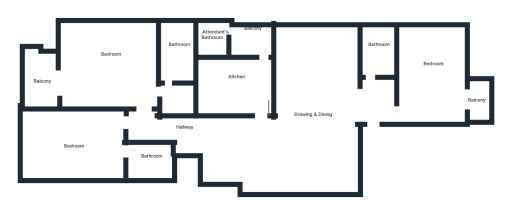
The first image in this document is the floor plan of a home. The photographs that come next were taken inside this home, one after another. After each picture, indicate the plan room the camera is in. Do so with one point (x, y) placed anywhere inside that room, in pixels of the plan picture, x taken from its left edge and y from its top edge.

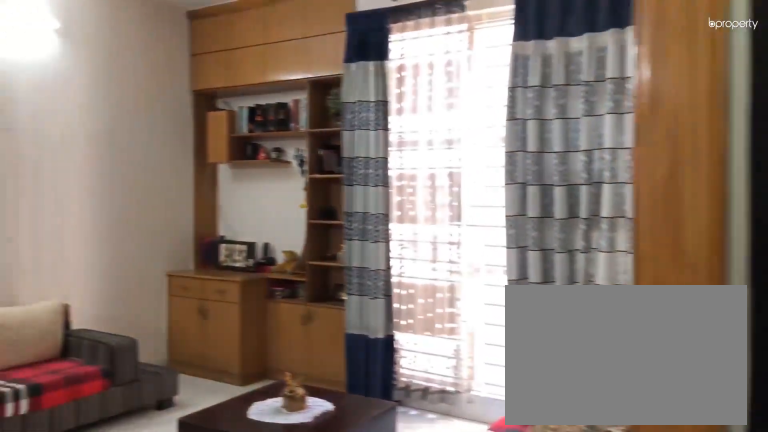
(367, 109)
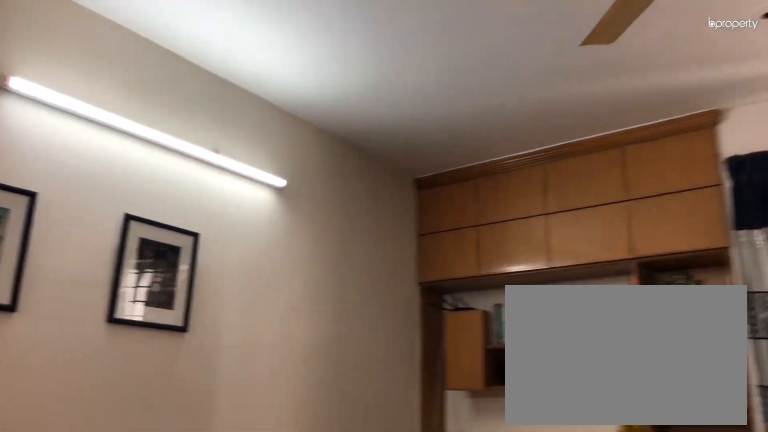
(322, 117)
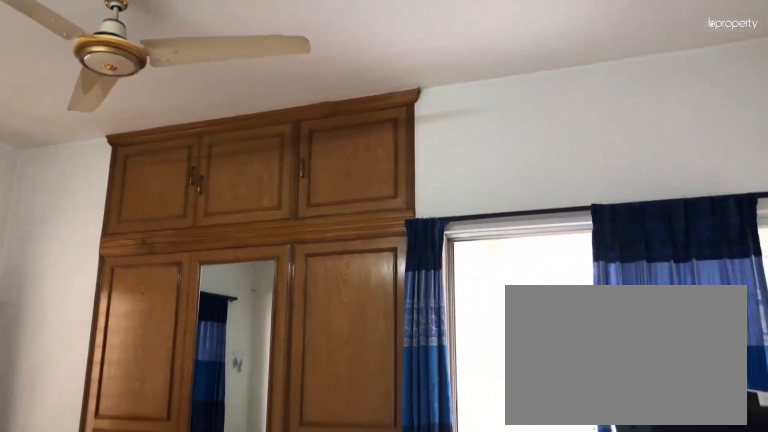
(461, 86)
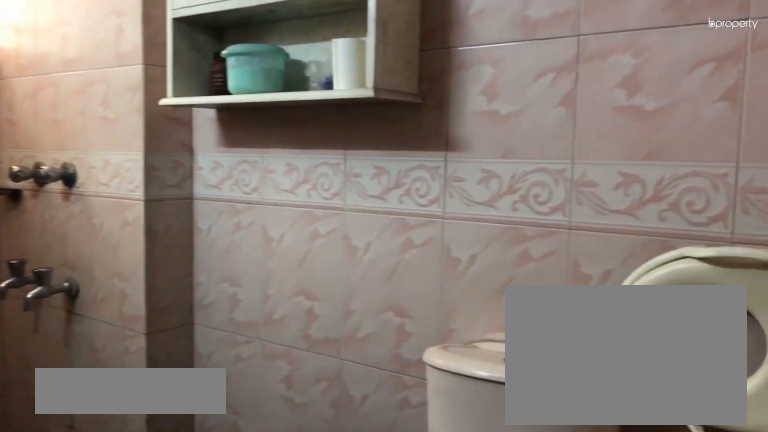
(374, 55)
